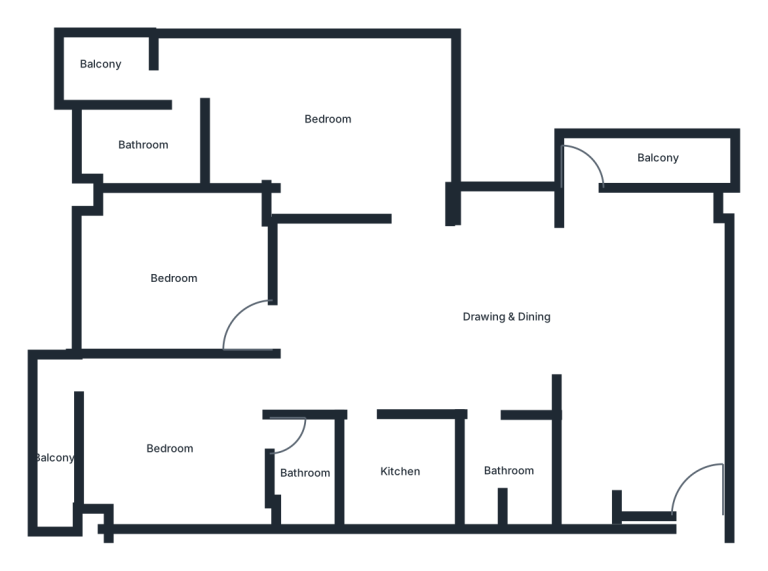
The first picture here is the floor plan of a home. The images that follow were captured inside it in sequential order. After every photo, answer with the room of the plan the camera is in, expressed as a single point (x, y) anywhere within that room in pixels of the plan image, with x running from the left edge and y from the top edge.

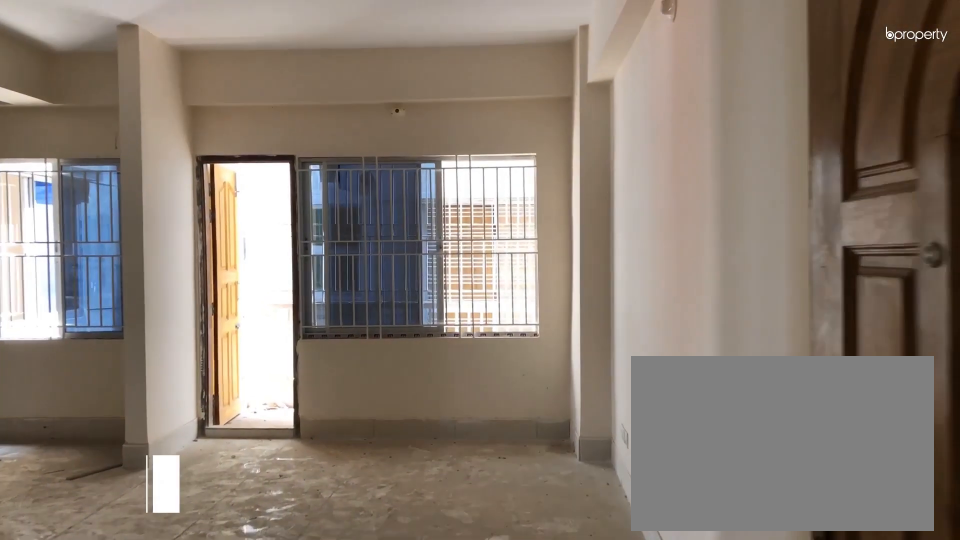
(693, 486)
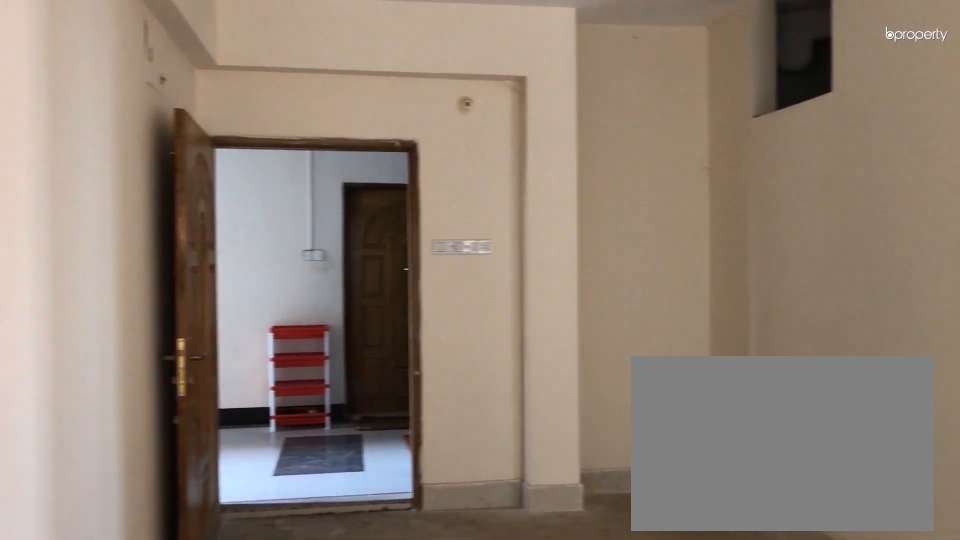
(636, 423)
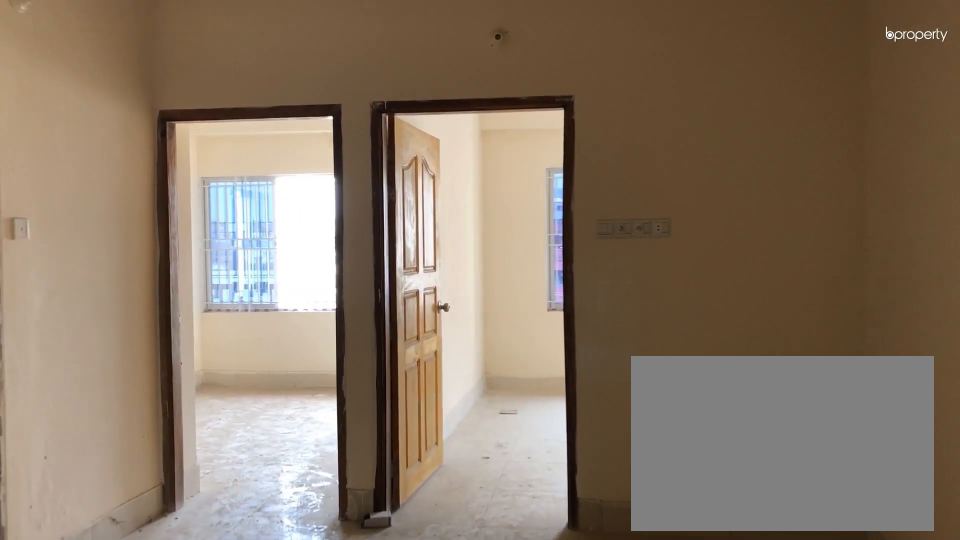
(415, 320)
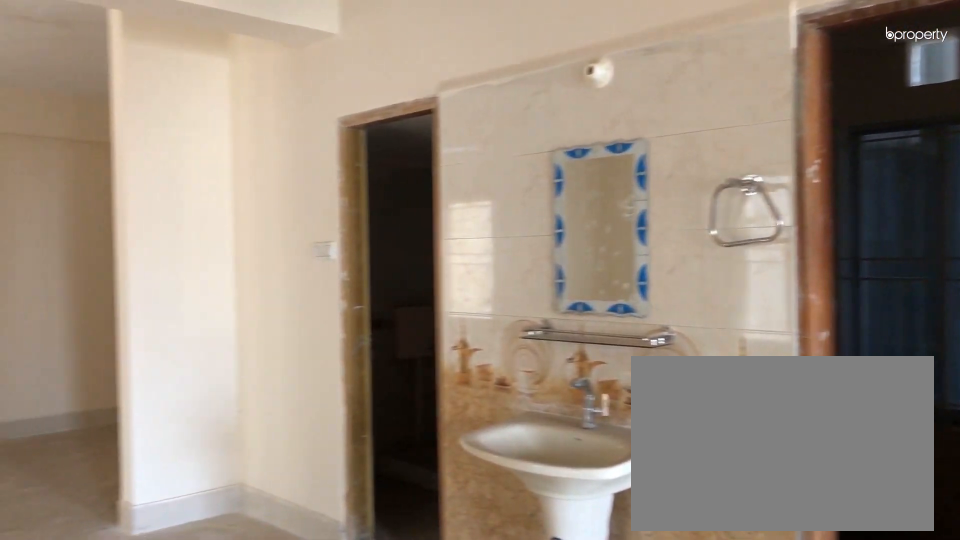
(415, 320)
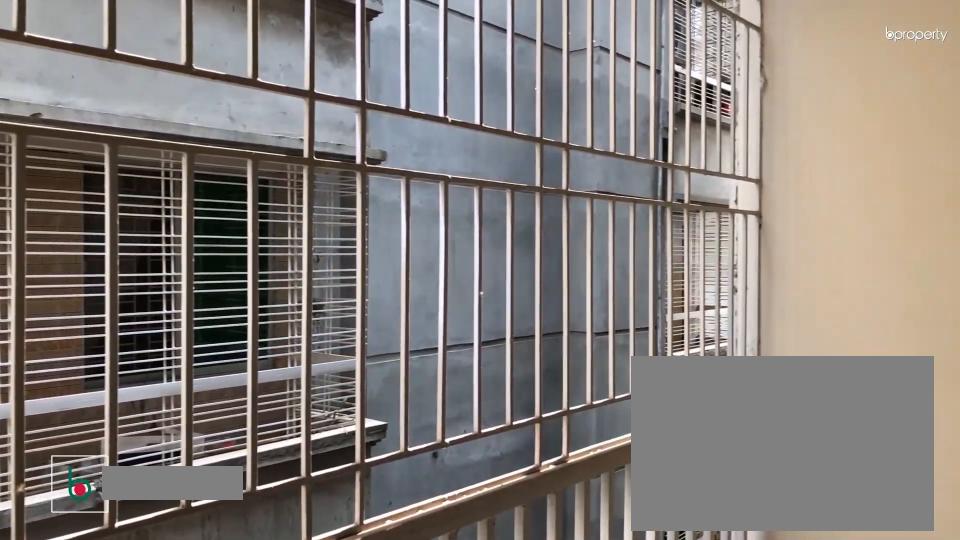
(658, 157)
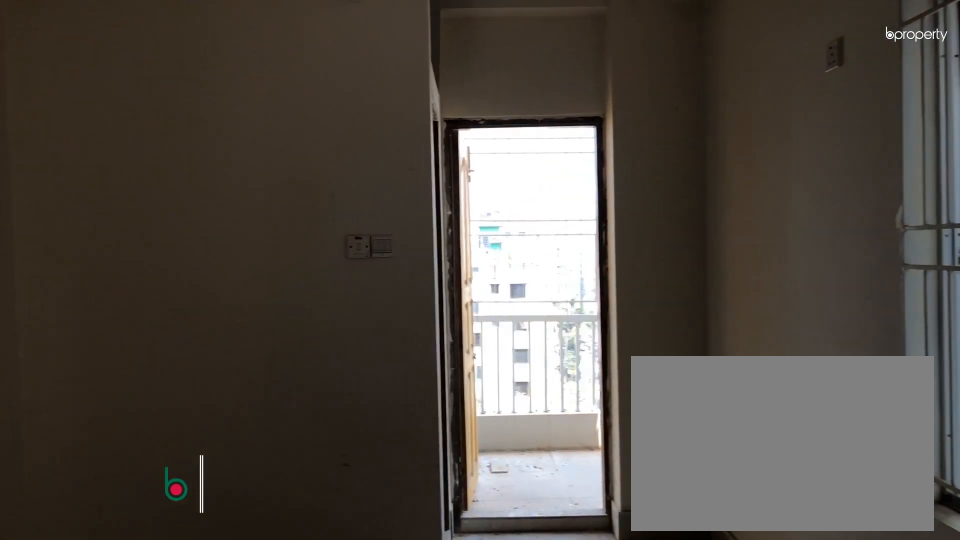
(318, 122)
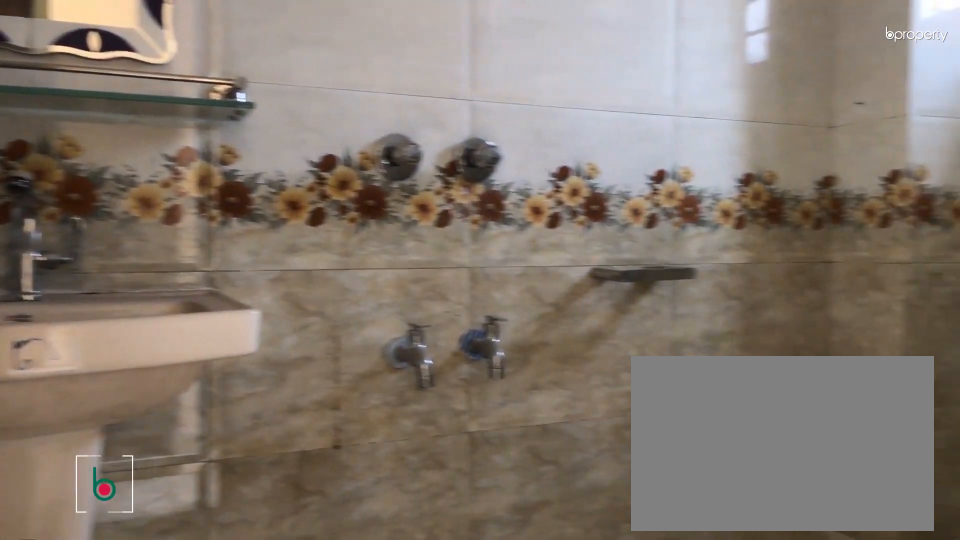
(141, 147)
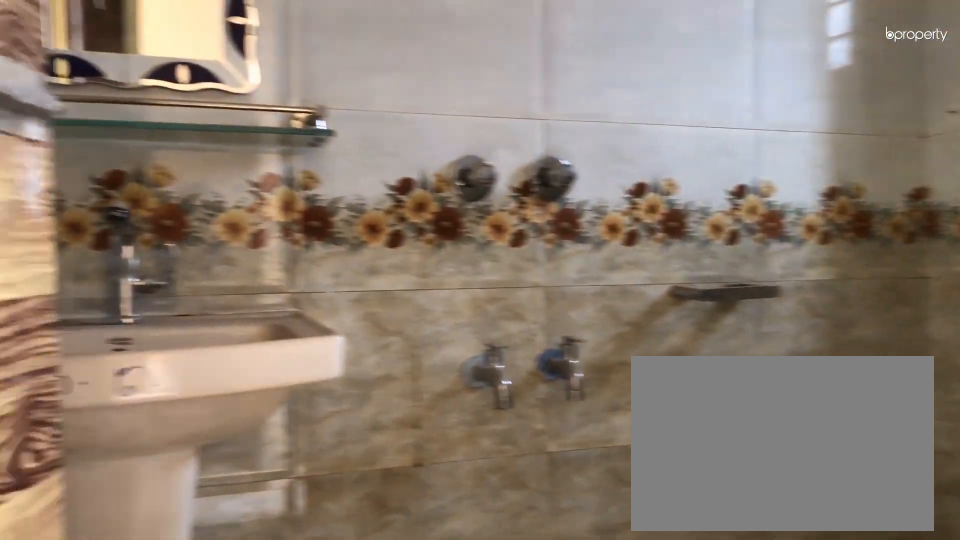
(141, 147)
